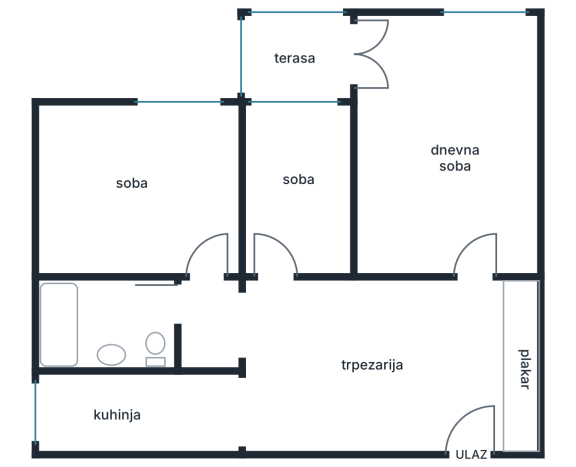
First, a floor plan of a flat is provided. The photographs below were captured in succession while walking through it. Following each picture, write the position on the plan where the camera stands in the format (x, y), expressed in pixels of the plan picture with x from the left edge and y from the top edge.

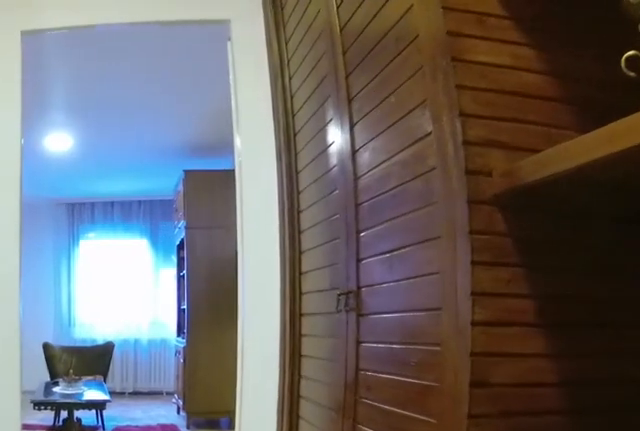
(467, 390)
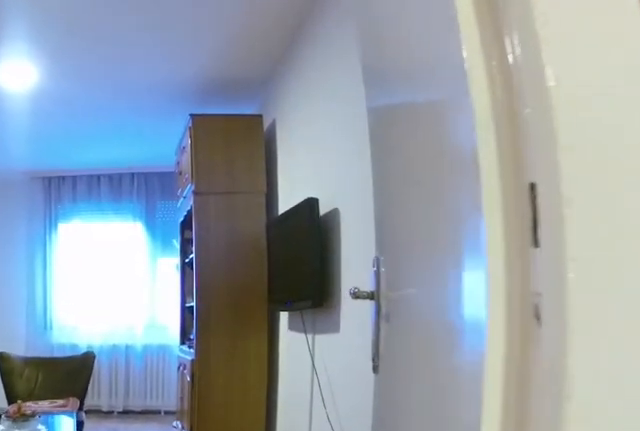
(468, 317)
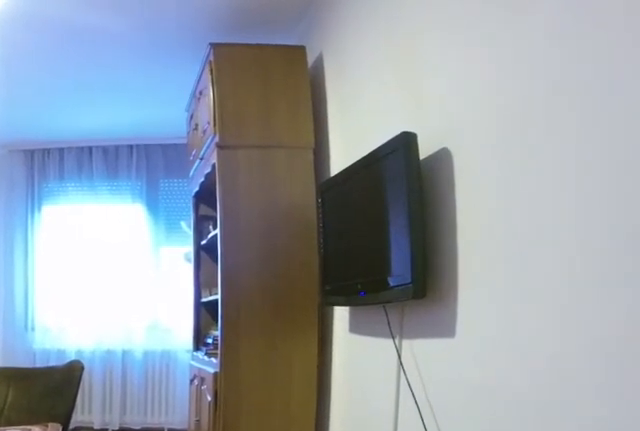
(468, 255)
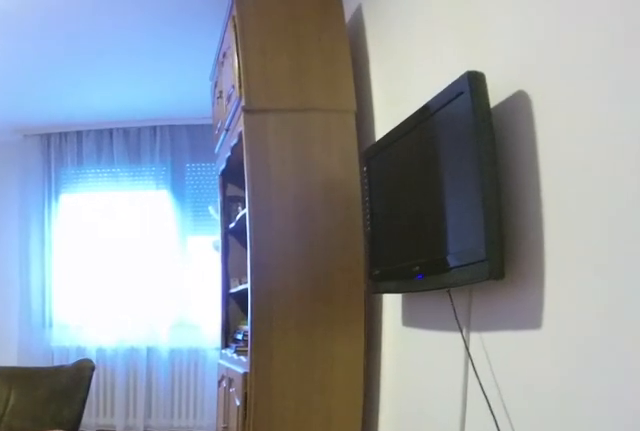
(468, 236)
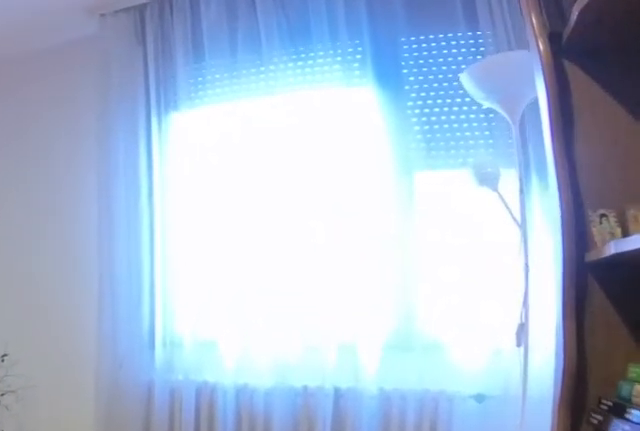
(469, 149)
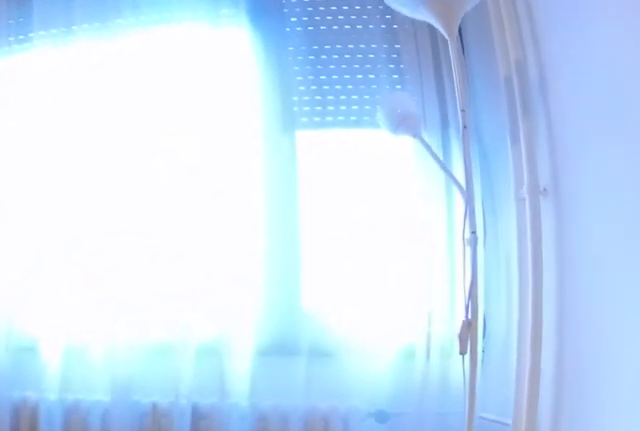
(469, 116)
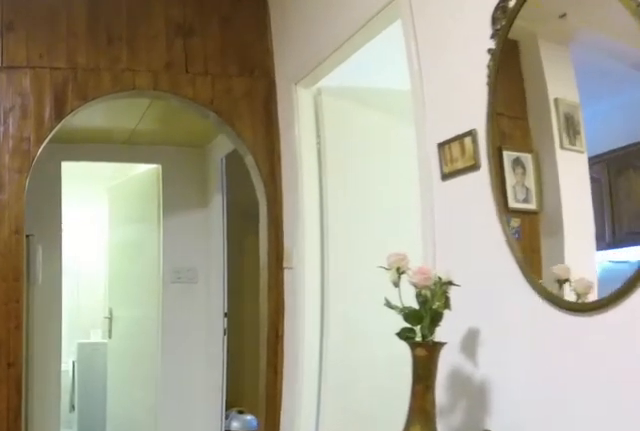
(394, 299)
